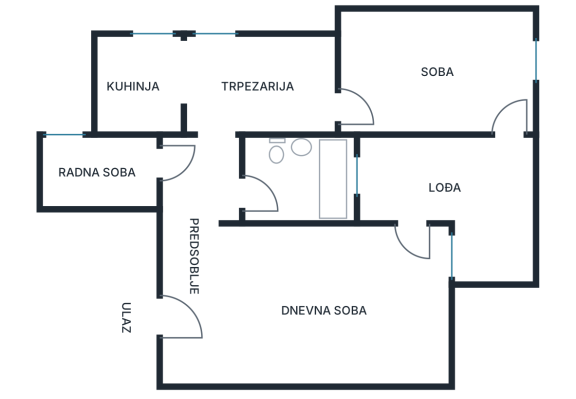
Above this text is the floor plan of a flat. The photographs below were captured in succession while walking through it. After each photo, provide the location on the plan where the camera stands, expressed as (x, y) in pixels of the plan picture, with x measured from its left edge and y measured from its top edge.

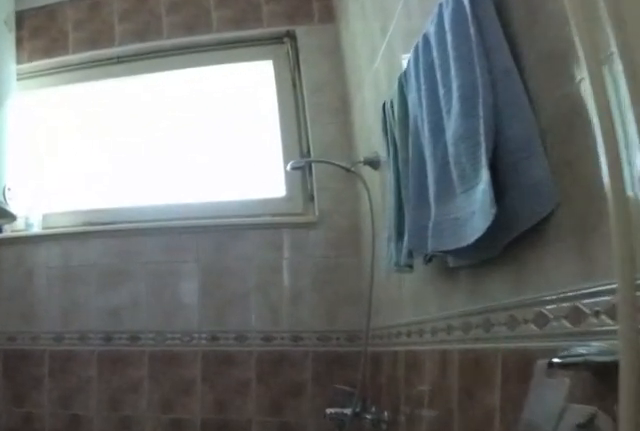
(271, 201)
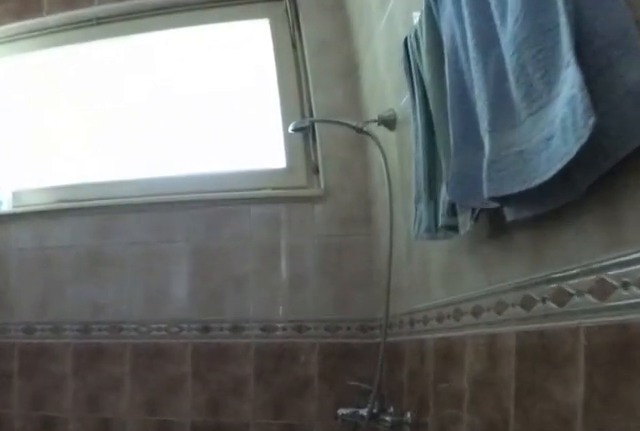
(282, 201)
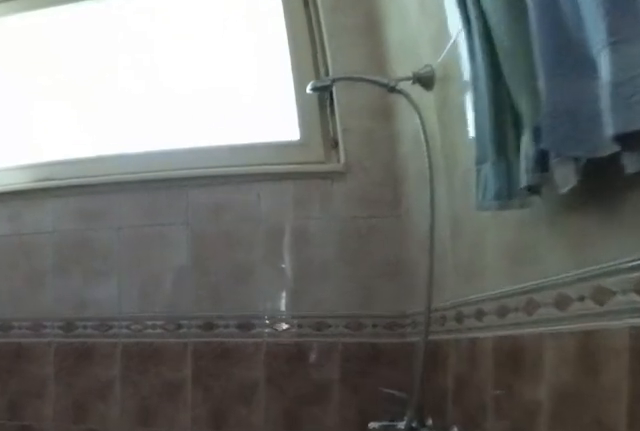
(293, 201)
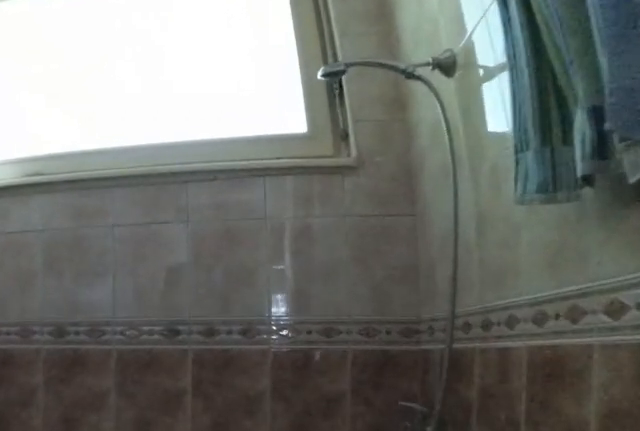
(299, 202)
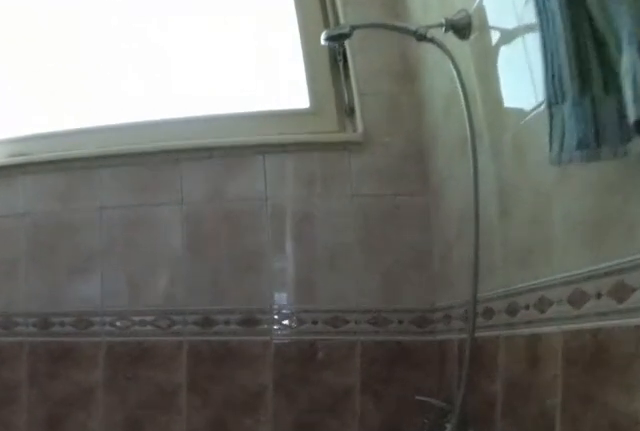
(305, 201)
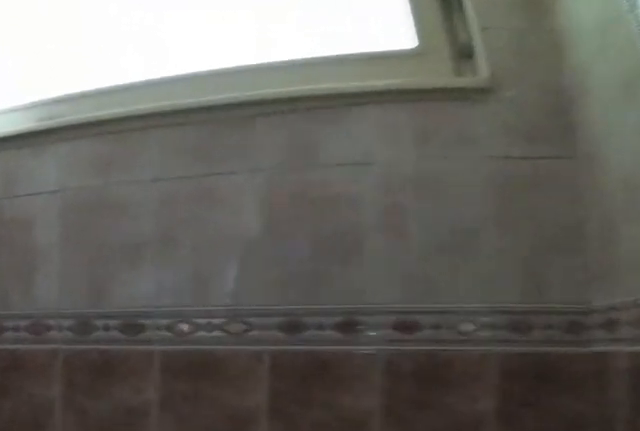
(315, 203)
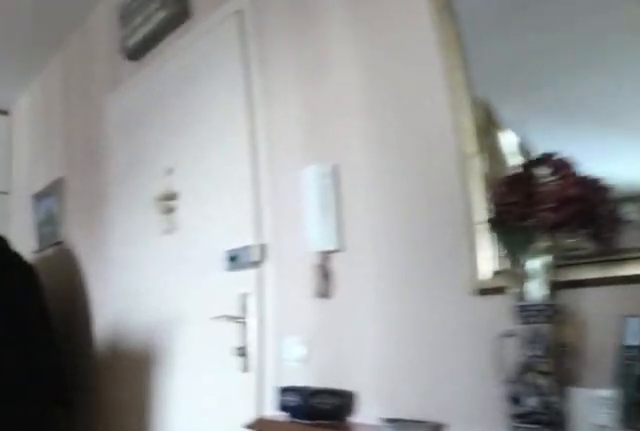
(213, 225)
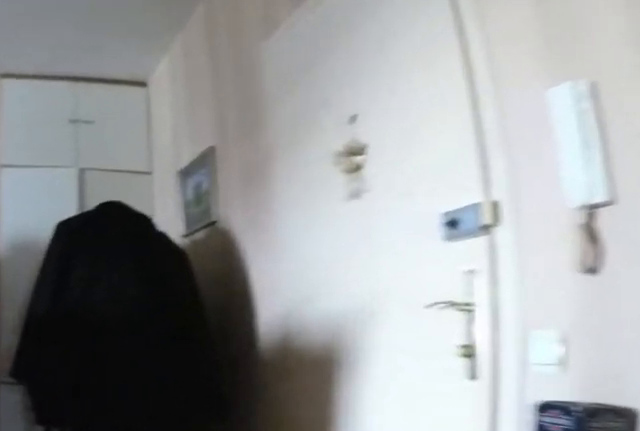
(203, 251)
